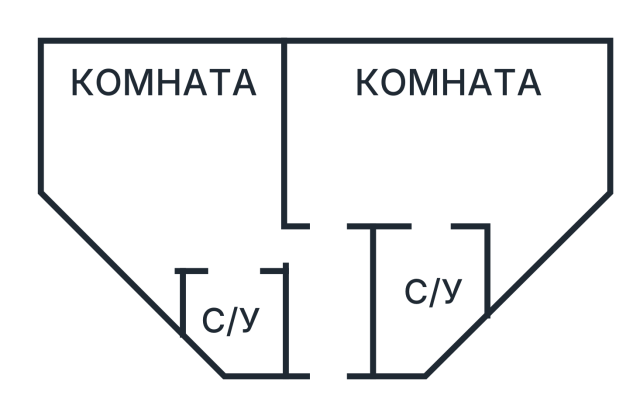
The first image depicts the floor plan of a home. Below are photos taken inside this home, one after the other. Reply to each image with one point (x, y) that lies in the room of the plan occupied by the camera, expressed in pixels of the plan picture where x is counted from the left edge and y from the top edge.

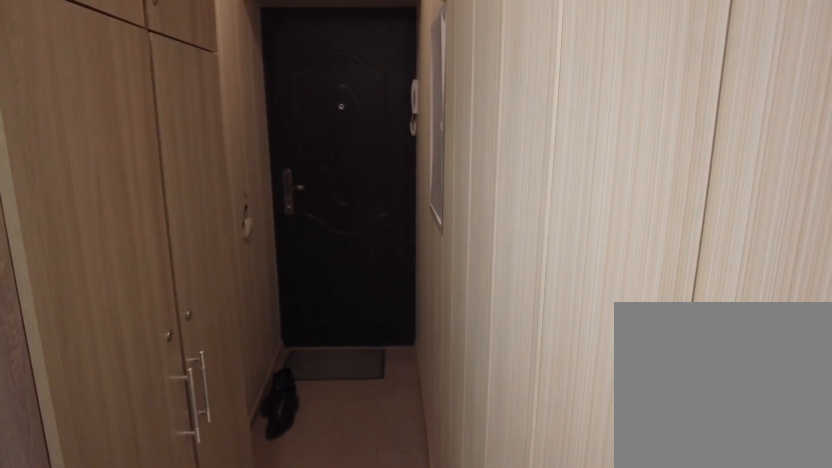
(336, 317)
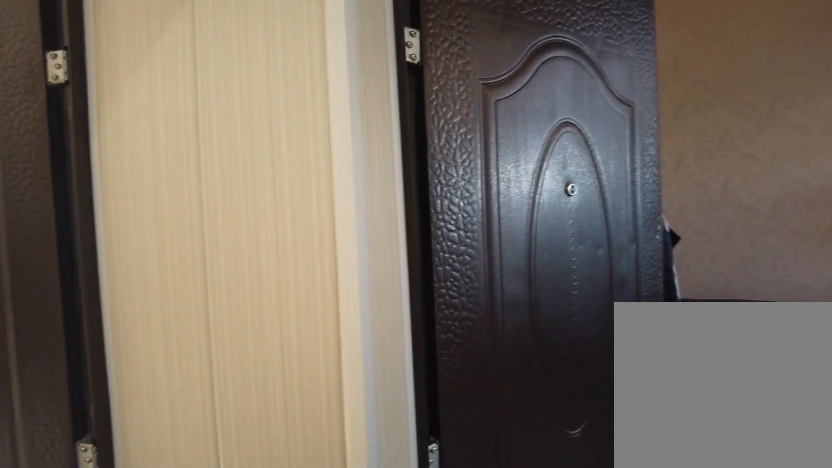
(336, 317)
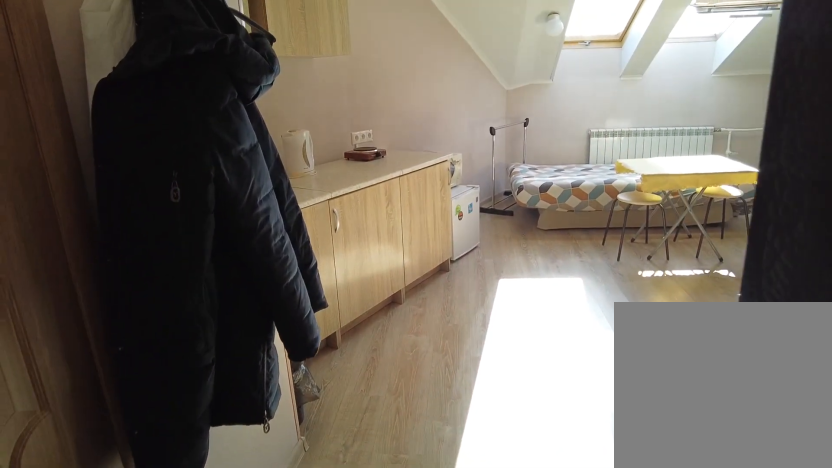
(307, 257)
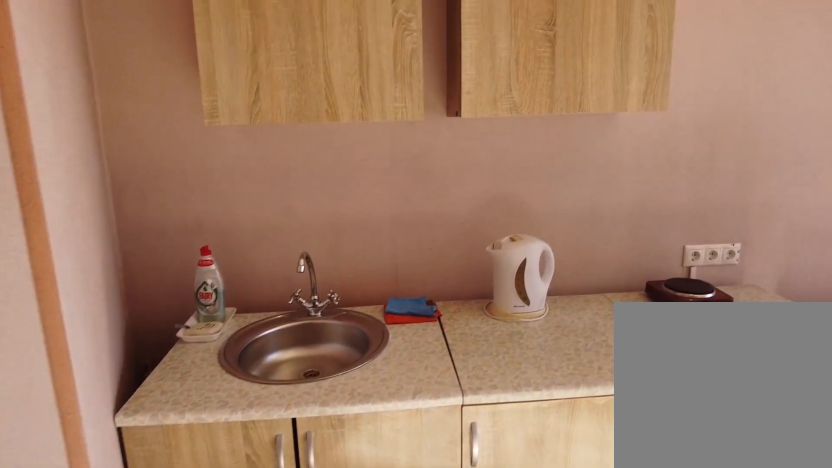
(209, 215)
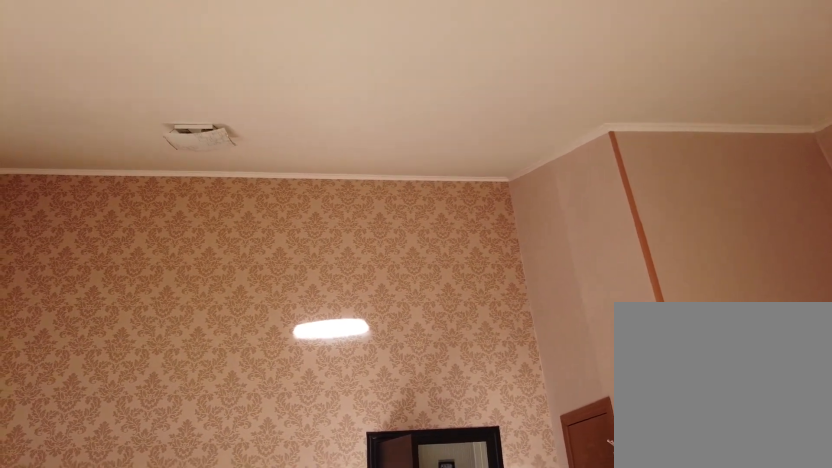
(209, 215)
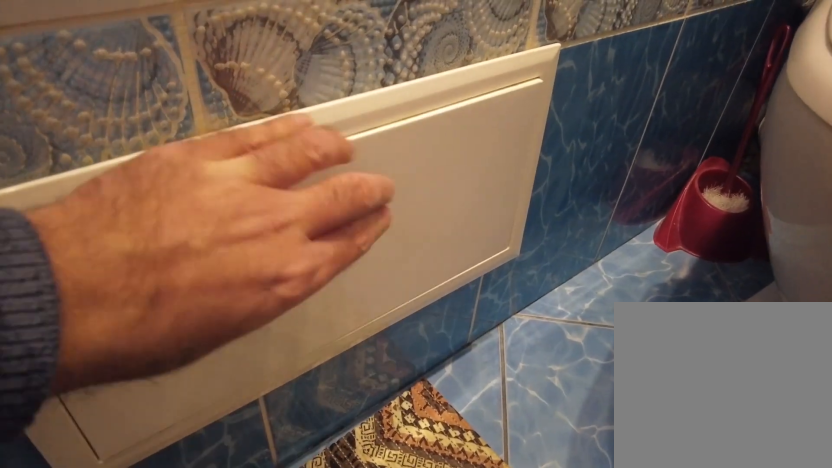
(247, 306)
